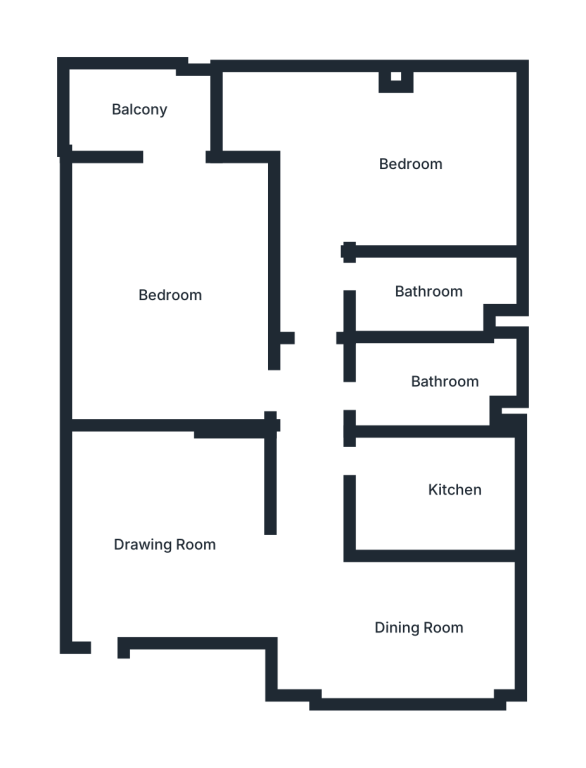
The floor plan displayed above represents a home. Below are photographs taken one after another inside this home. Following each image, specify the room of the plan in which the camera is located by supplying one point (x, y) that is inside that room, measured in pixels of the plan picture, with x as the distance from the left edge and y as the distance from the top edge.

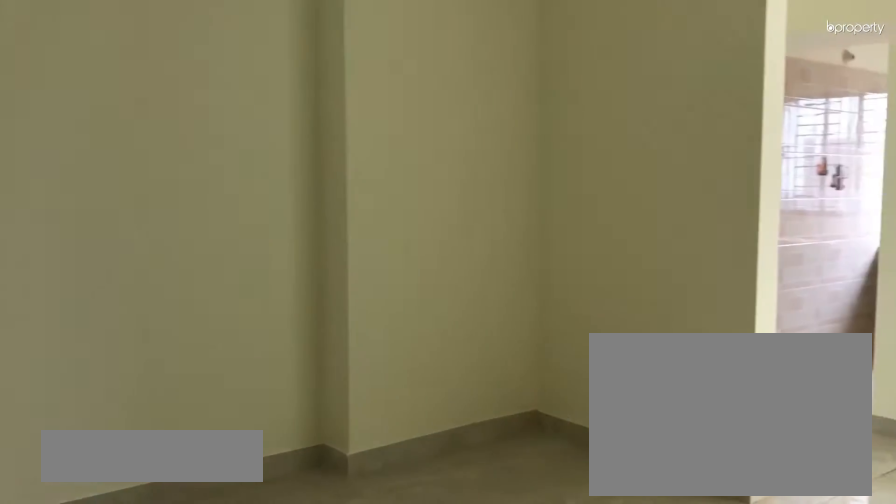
(155, 550)
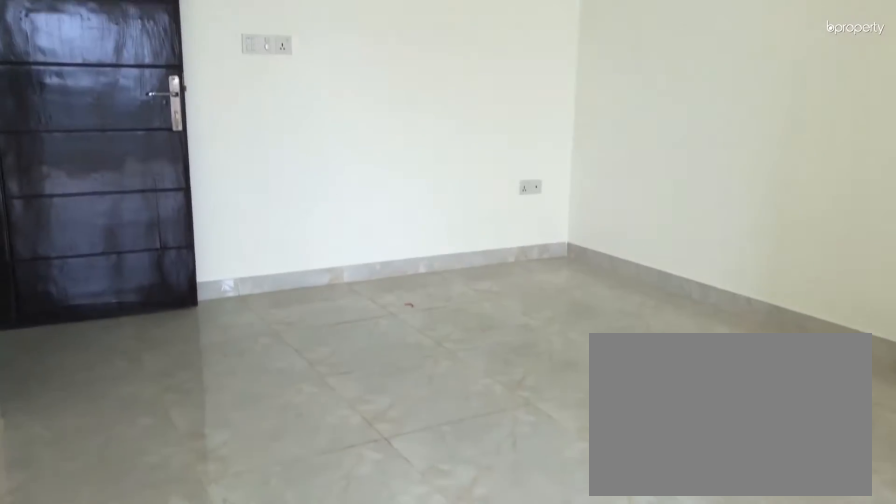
(169, 559)
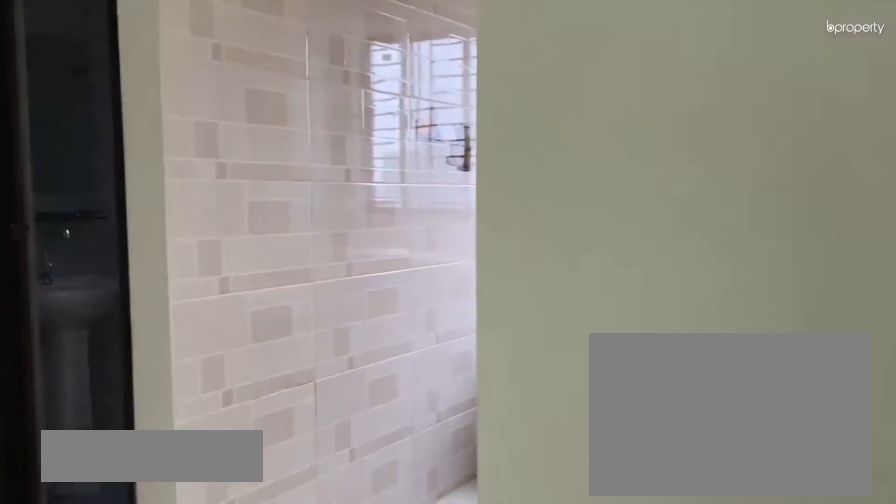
(425, 637)
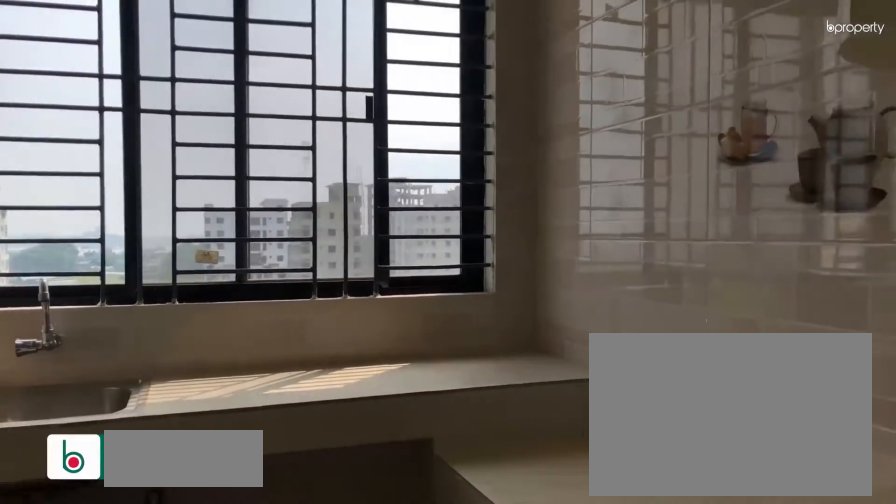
(439, 491)
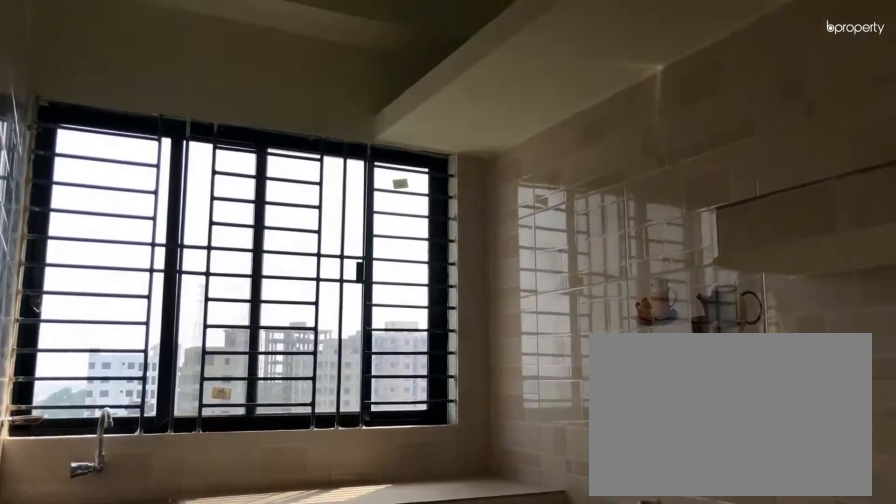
(432, 486)
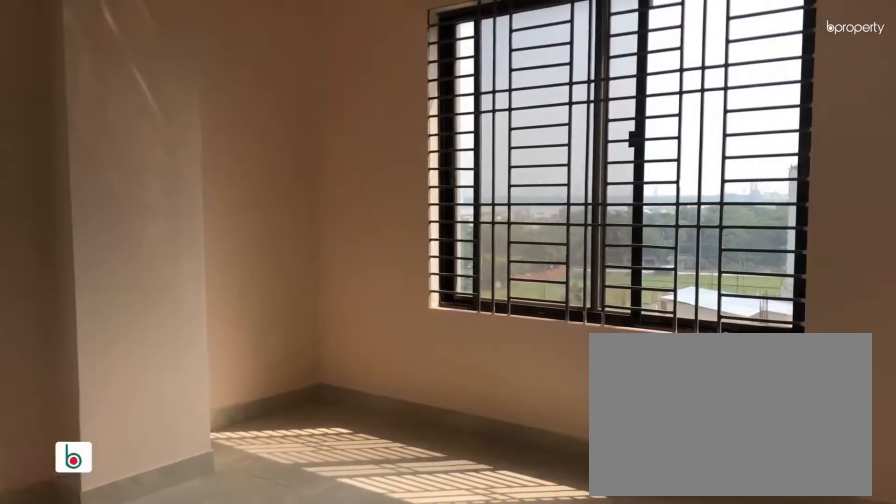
(397, 165)
